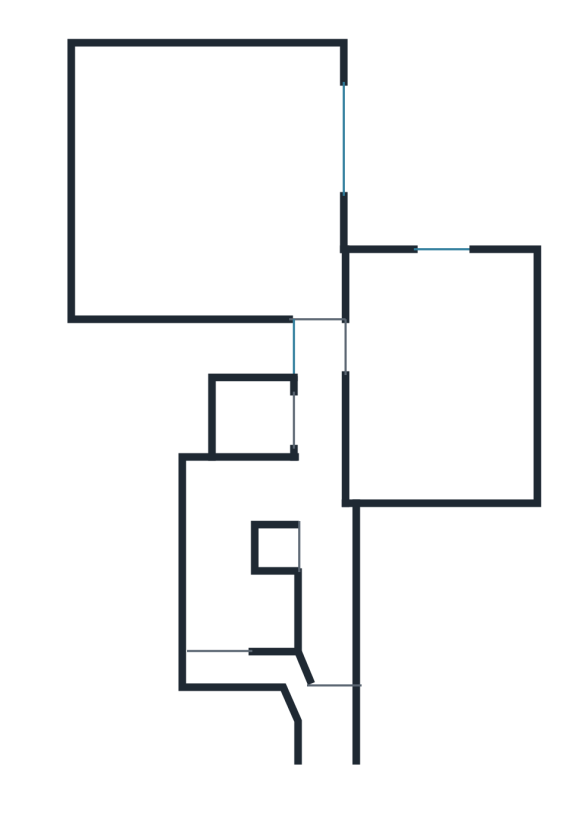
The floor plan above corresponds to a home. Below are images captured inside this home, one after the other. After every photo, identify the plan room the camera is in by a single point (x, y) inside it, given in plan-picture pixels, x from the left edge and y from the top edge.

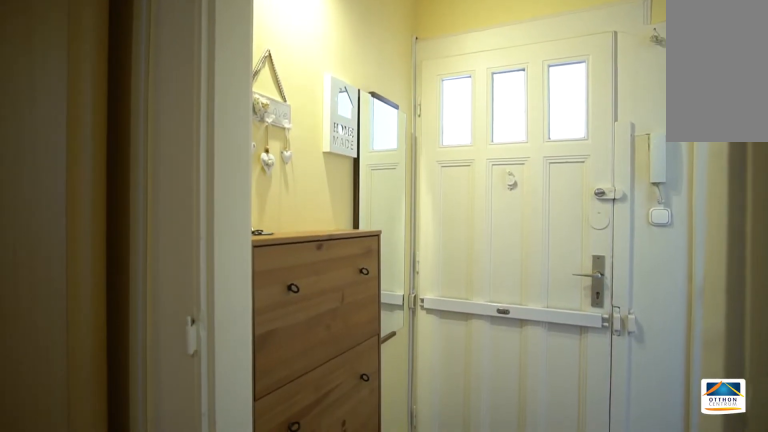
(321, 478)
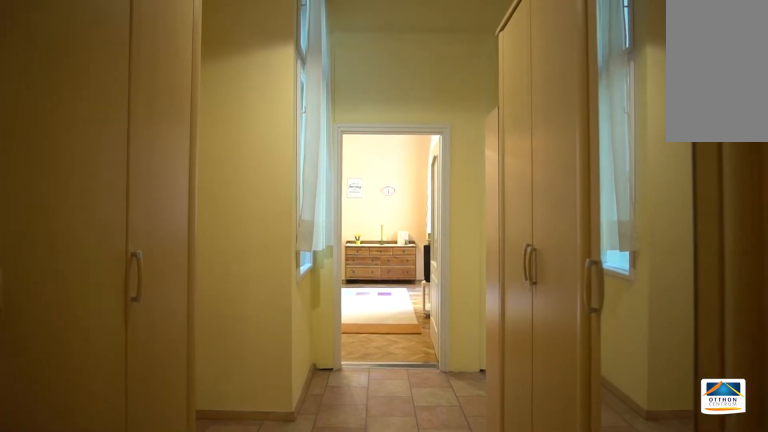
(320, 478)
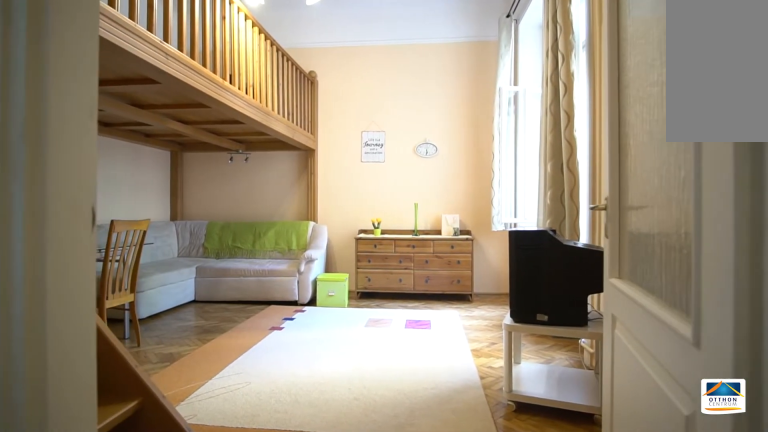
(207, 181)
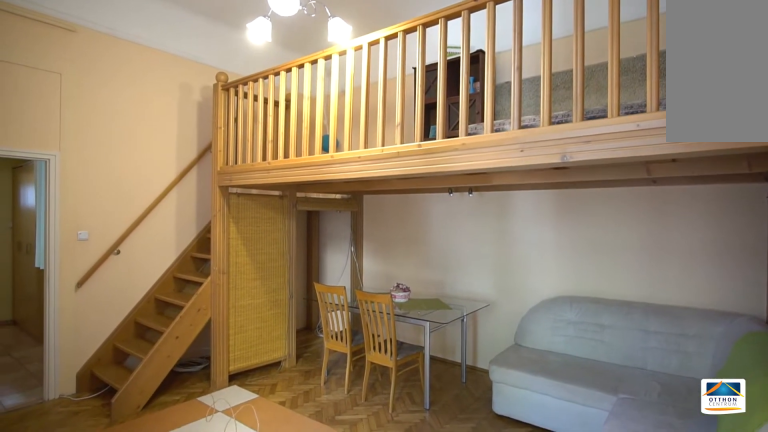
(204, 182)
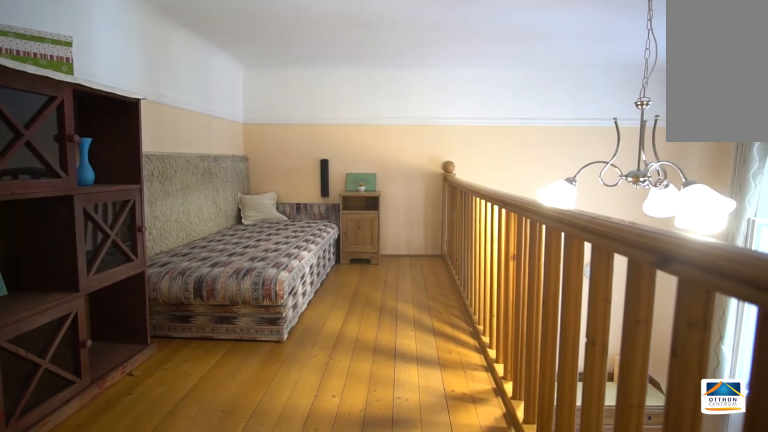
(122, 192)
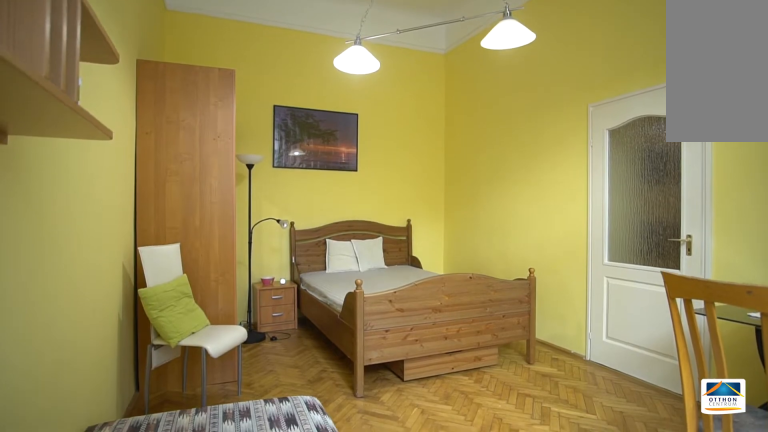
(434, 364)
